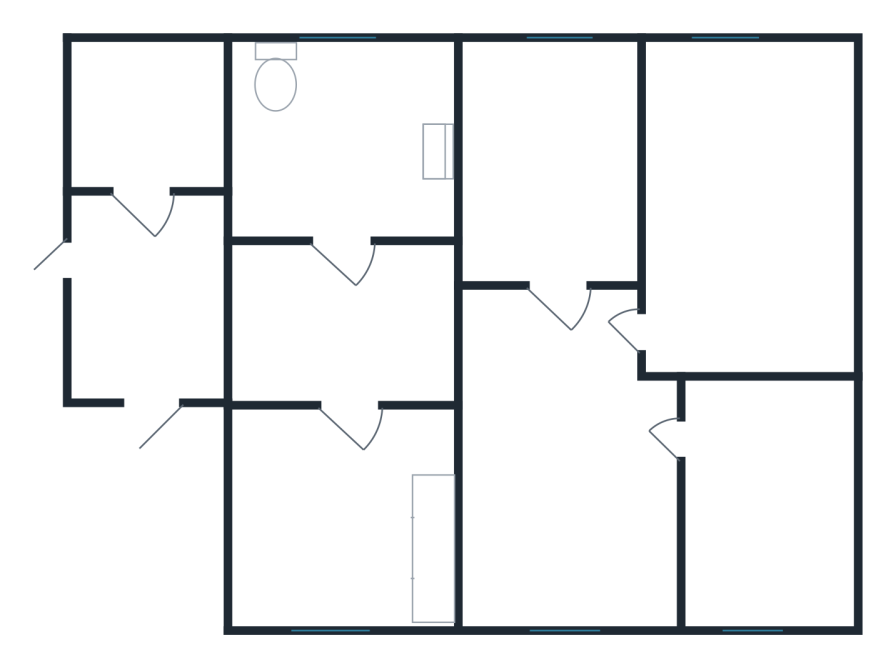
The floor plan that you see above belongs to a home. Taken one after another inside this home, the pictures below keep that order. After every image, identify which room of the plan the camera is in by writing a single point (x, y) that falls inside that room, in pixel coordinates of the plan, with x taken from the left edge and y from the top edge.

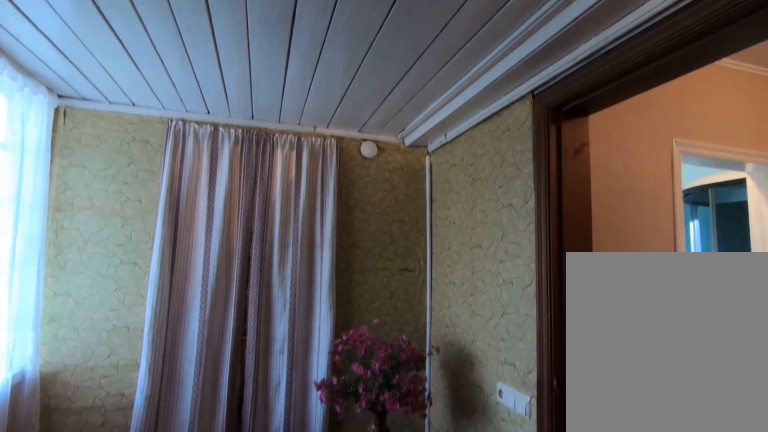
(146, 358)
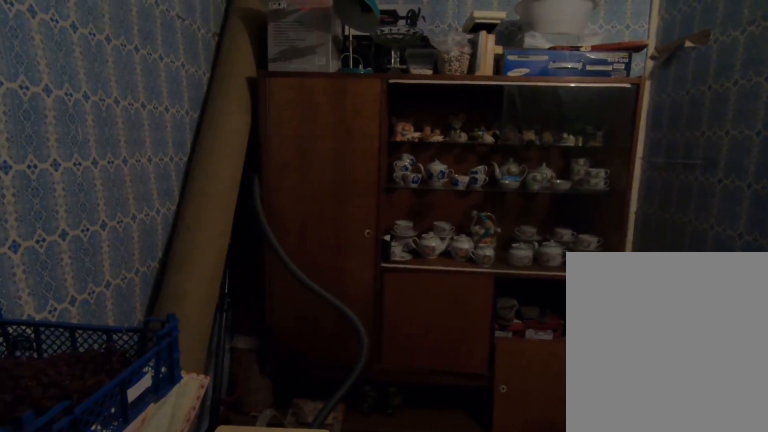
(143, 200)
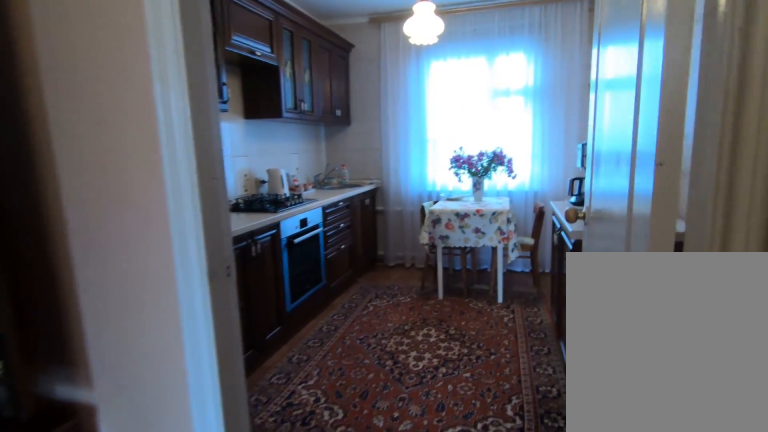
(315, 365)
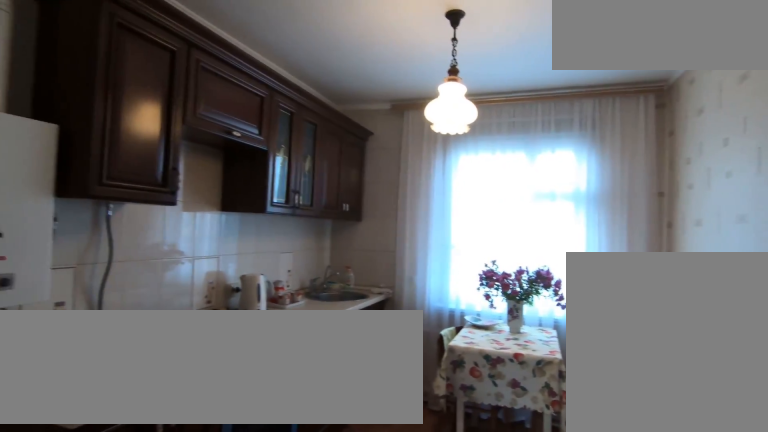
(357, 455)
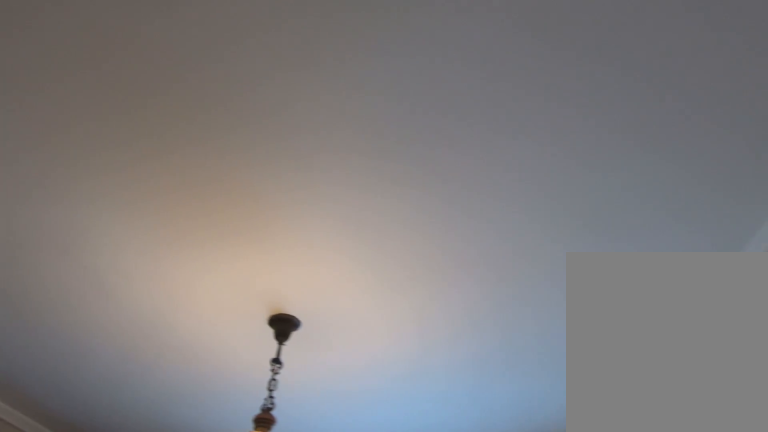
(360, 493)
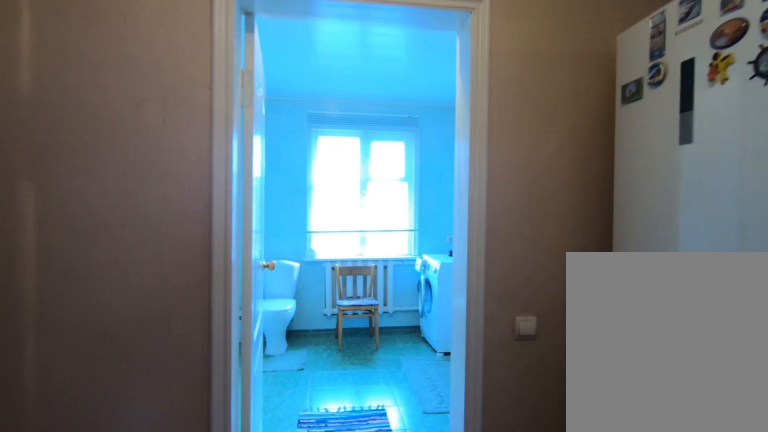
(353, 350)
